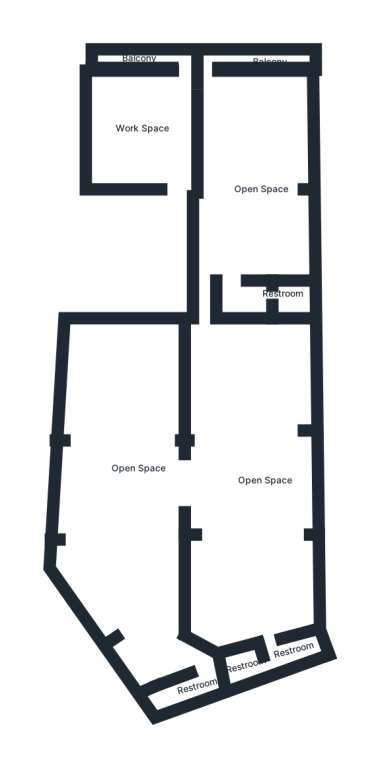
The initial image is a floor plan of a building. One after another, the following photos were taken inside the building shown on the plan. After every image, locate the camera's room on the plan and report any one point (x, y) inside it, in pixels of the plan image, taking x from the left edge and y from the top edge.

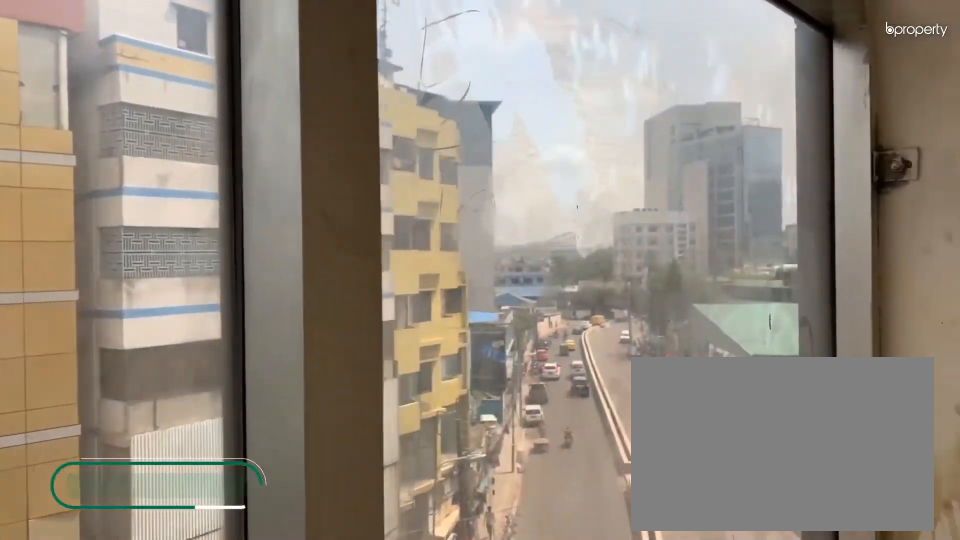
(238, 57)
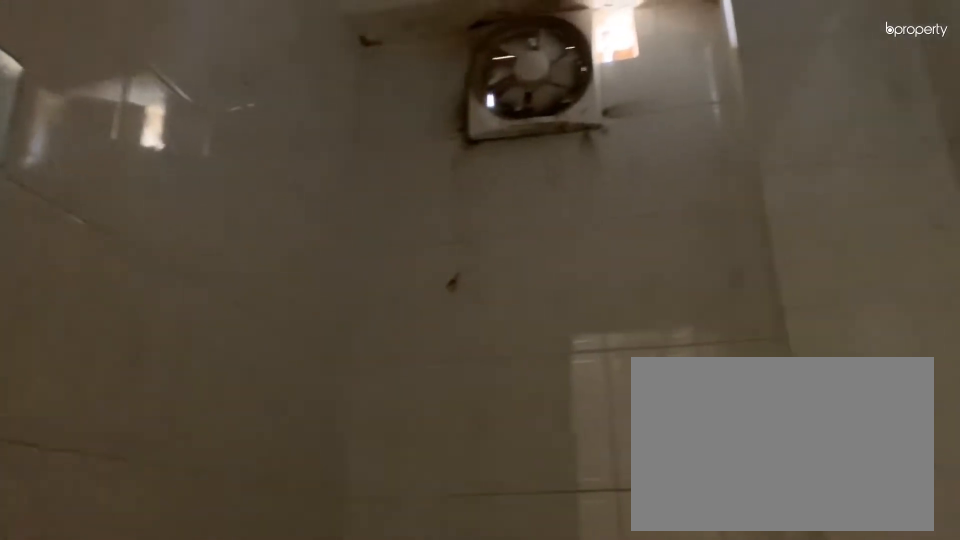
(288, 293)
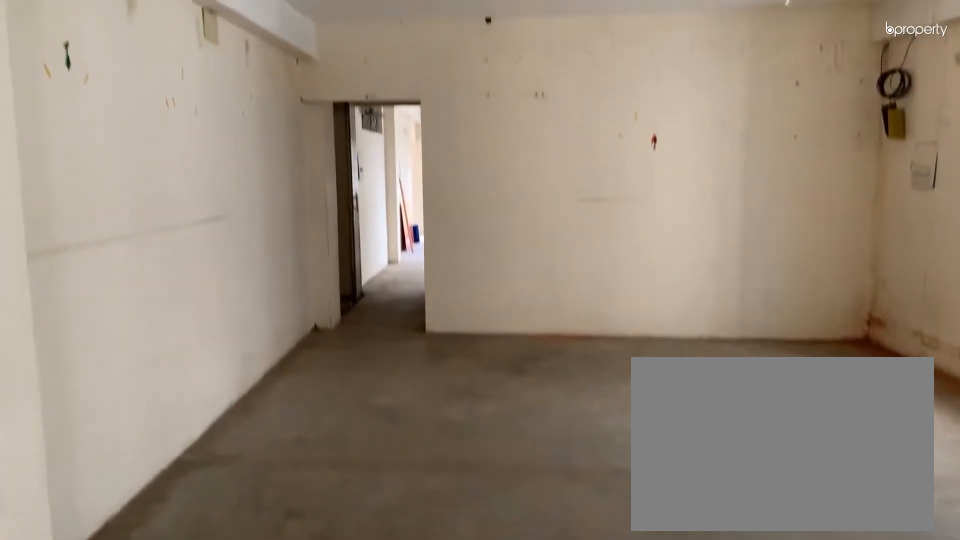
(248, 500)
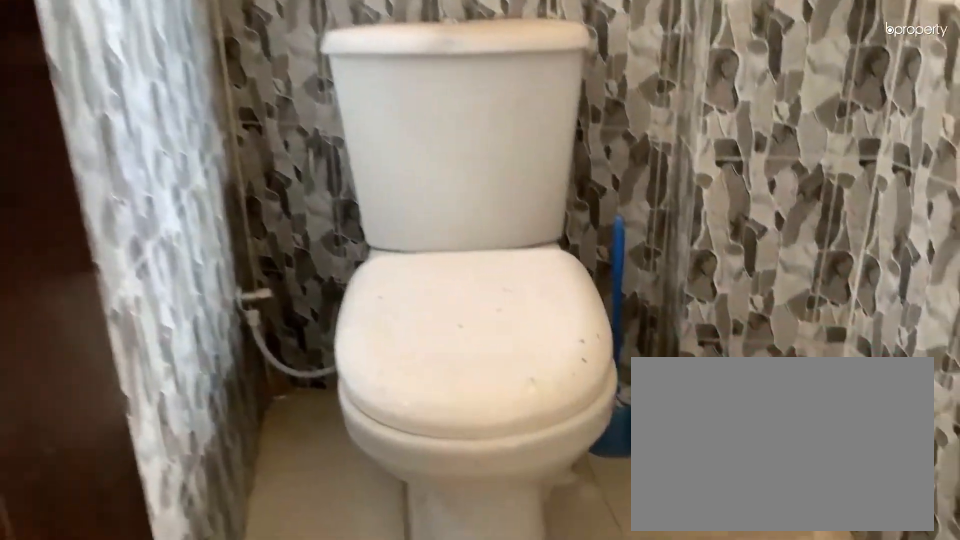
(292, 657)
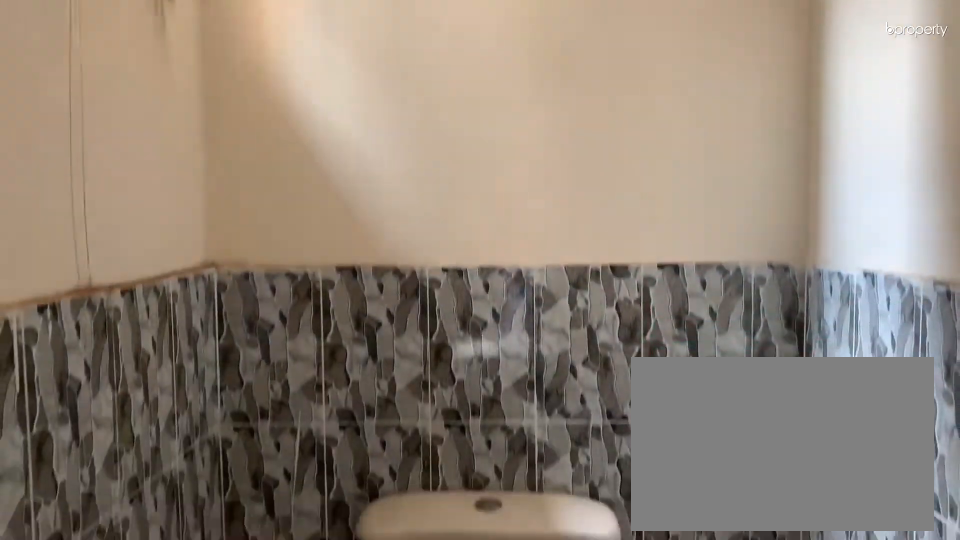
(253, 664)
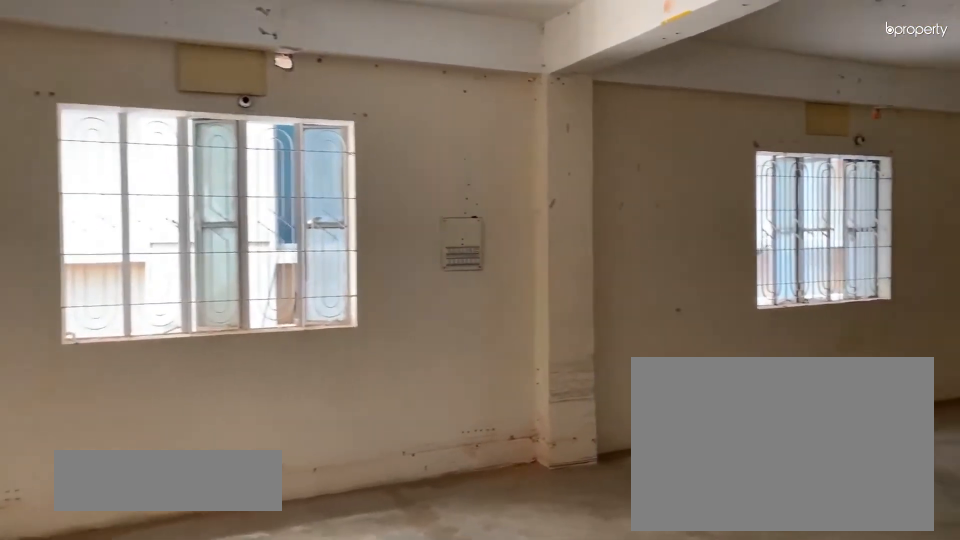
(119, 490)
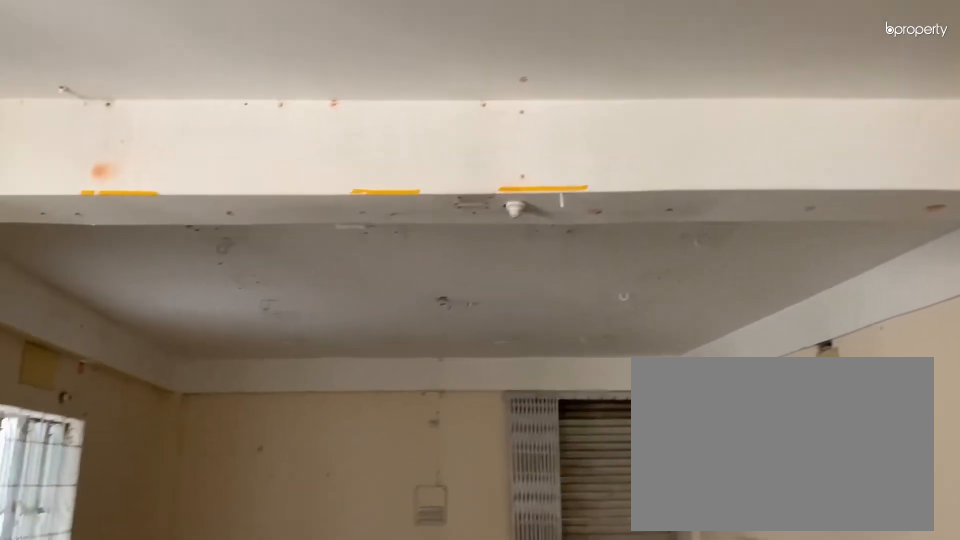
(120, 502)
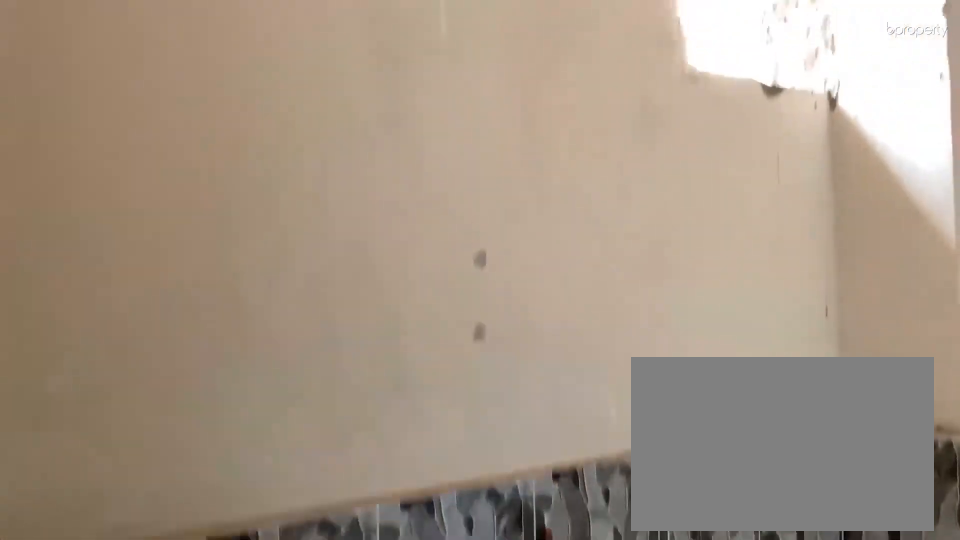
(184, 688)
